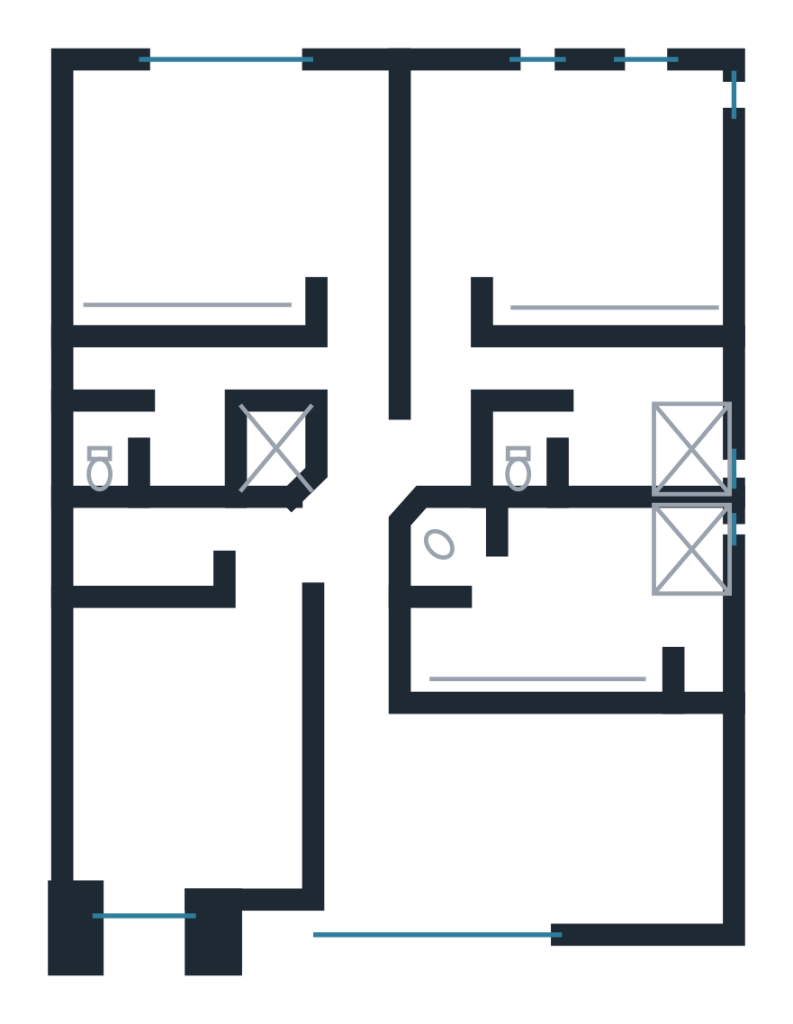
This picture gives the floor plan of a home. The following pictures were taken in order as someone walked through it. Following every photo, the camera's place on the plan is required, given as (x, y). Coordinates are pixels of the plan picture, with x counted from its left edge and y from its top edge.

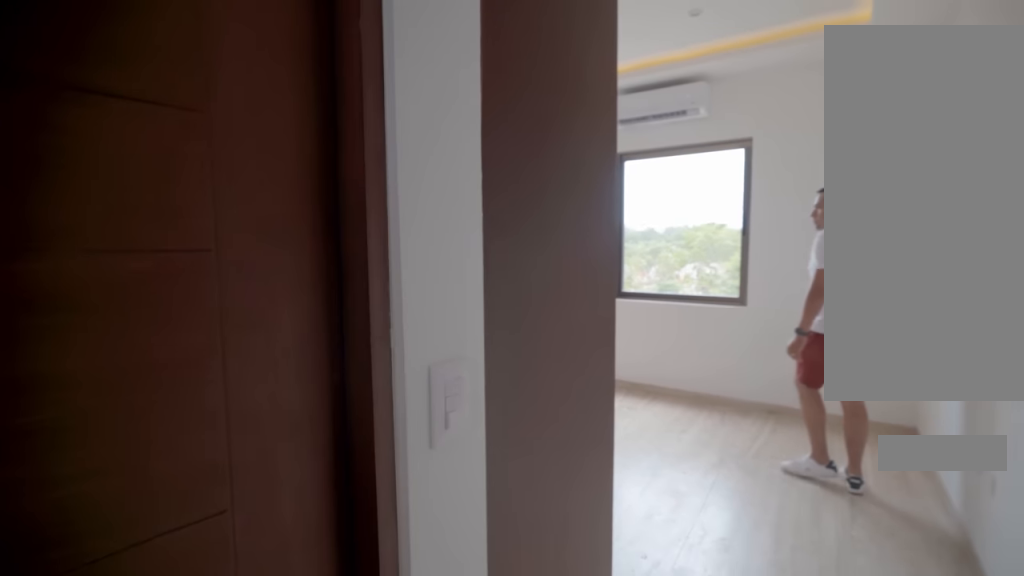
(356, 386)
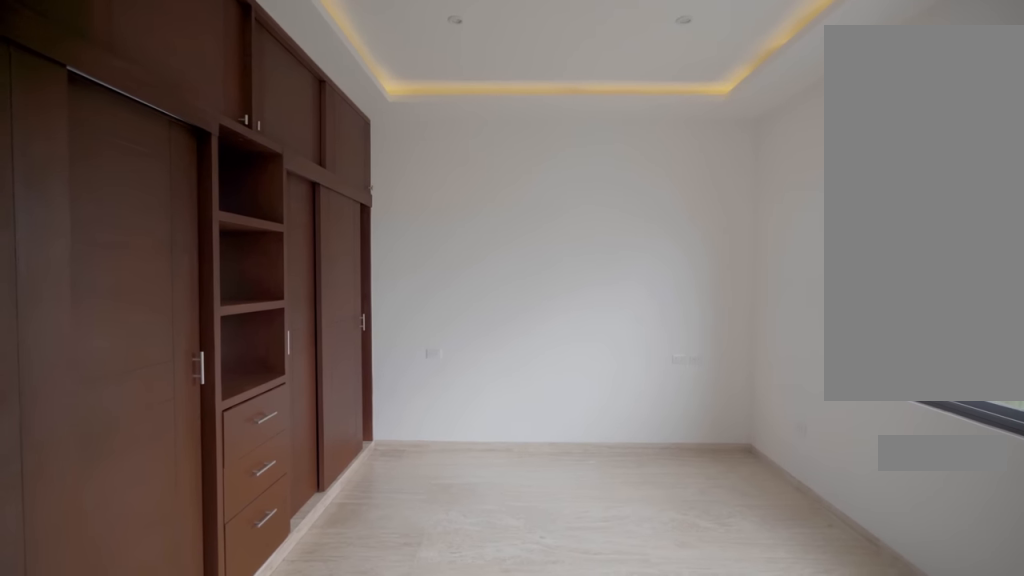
(361, 188)
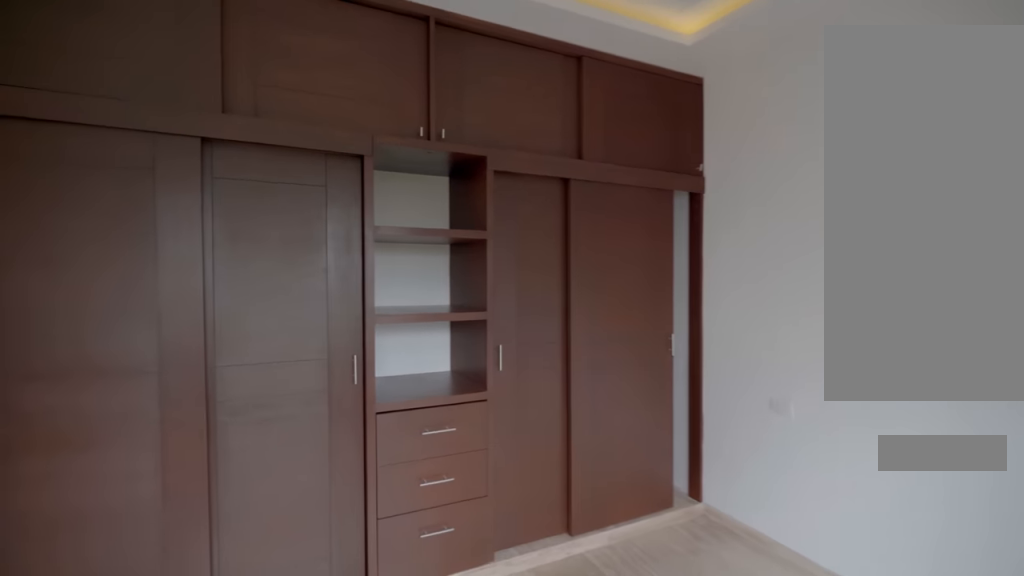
(175, 141)
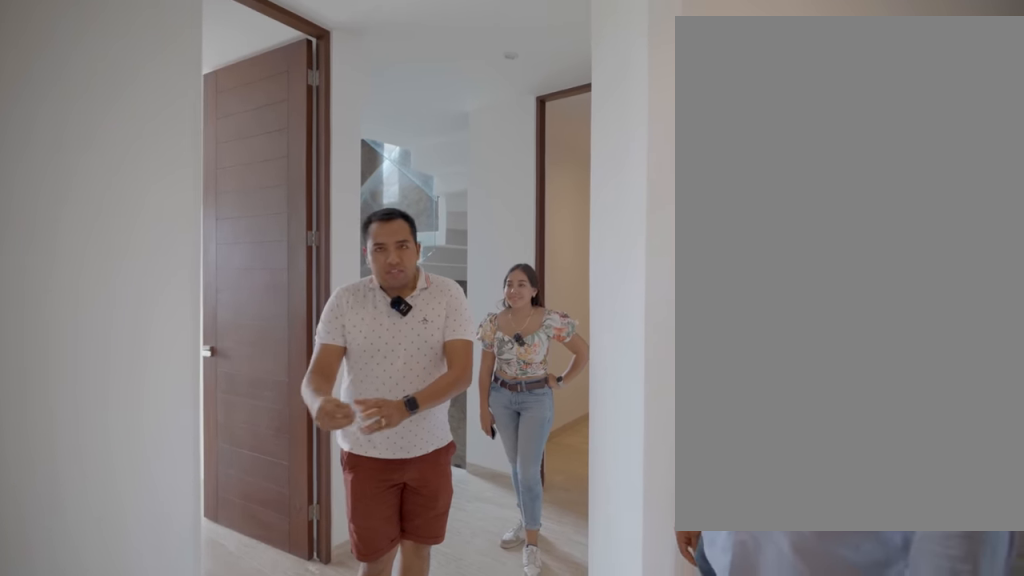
(415, 457)
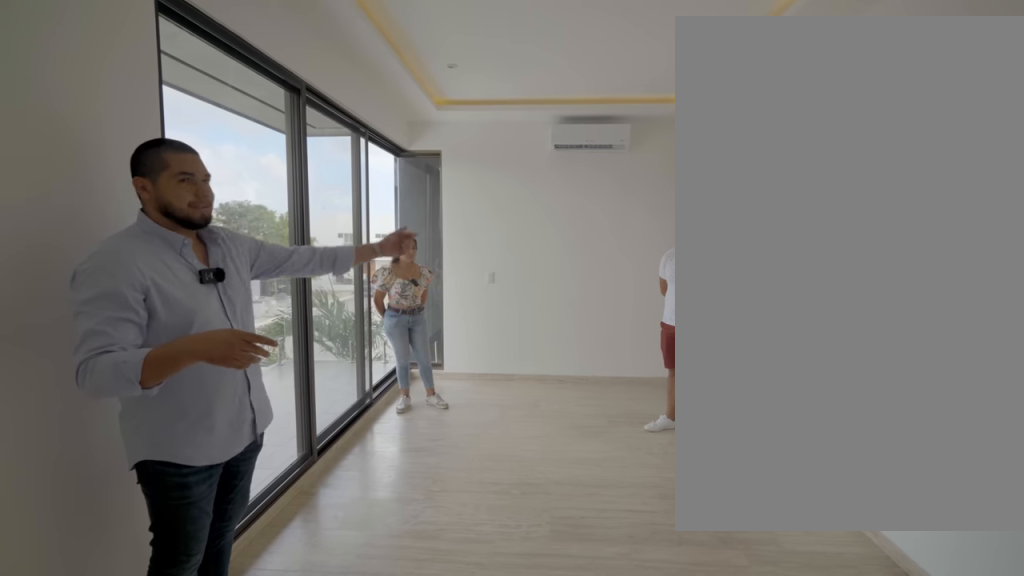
(681, 807)
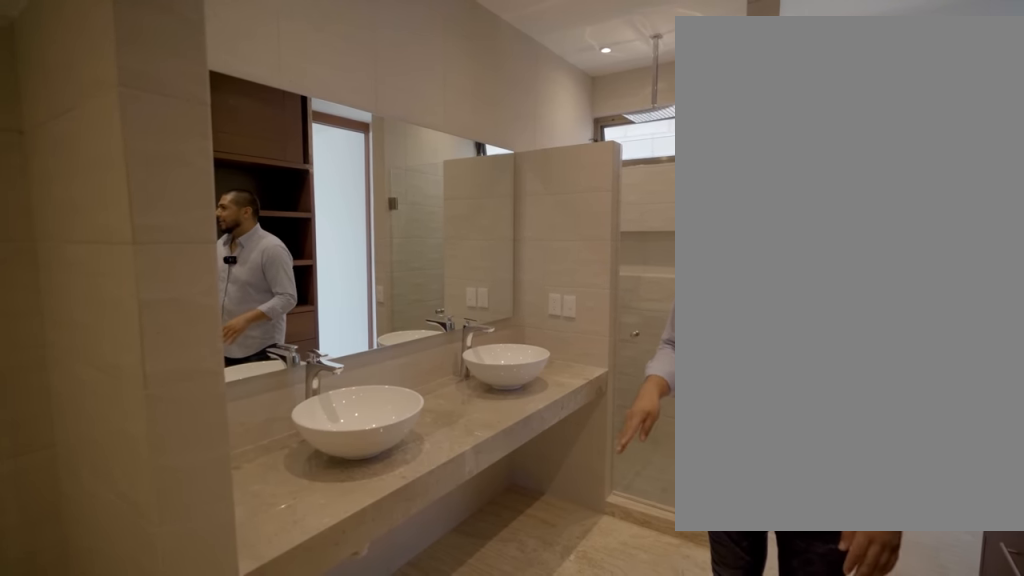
(509, 612)
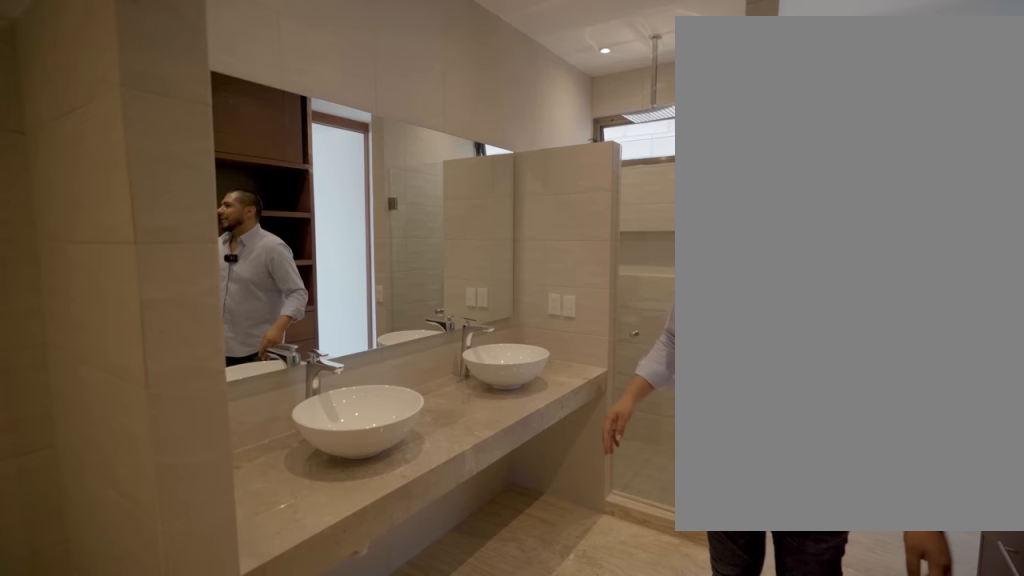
(509, 612)
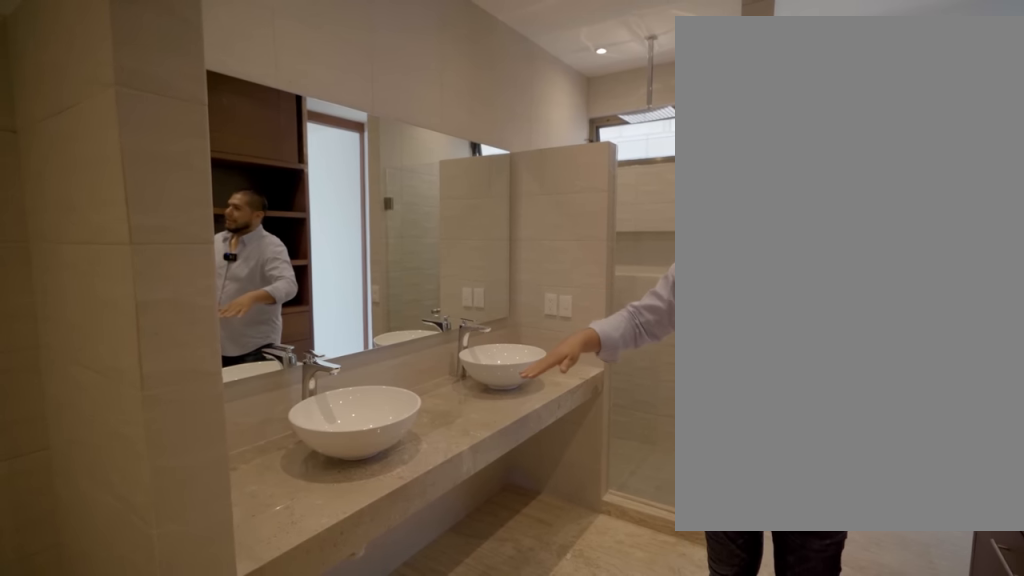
(512, 611)
